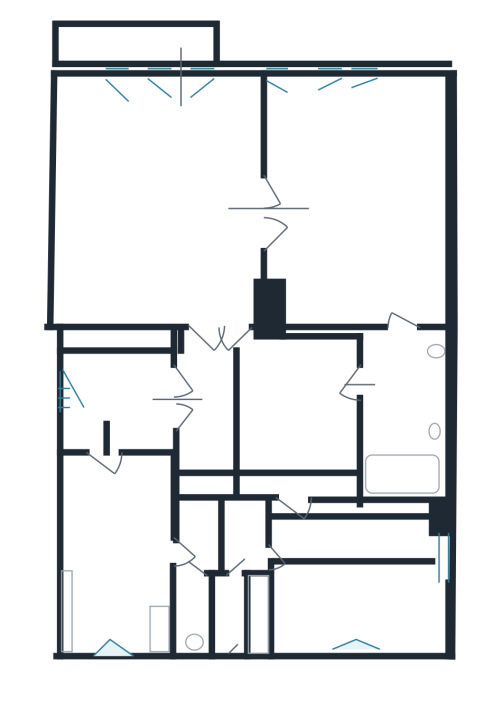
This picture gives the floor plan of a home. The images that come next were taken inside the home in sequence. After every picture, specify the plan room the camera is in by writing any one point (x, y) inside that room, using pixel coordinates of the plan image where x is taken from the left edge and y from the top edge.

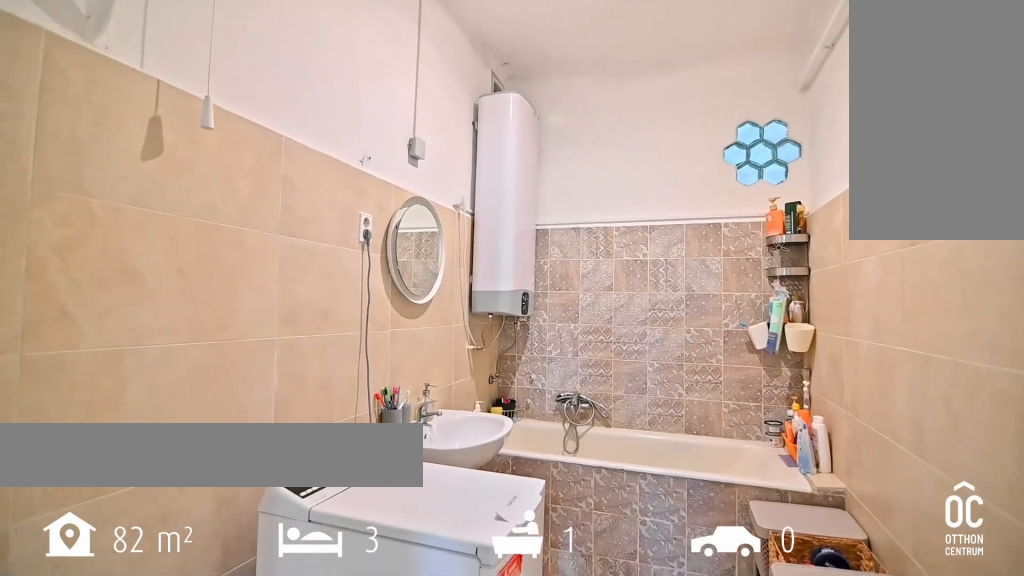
(398, 417)
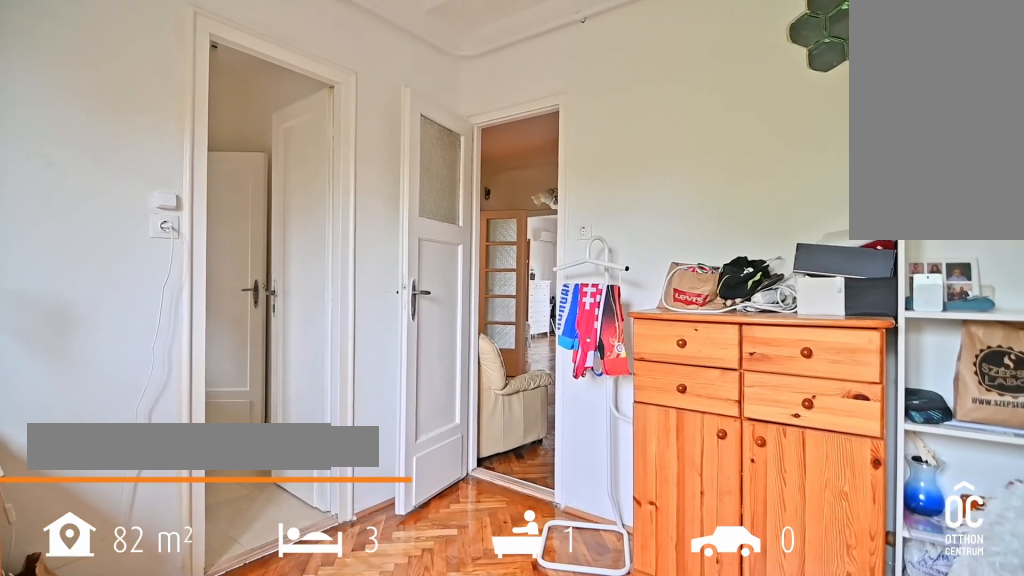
(356, 575)
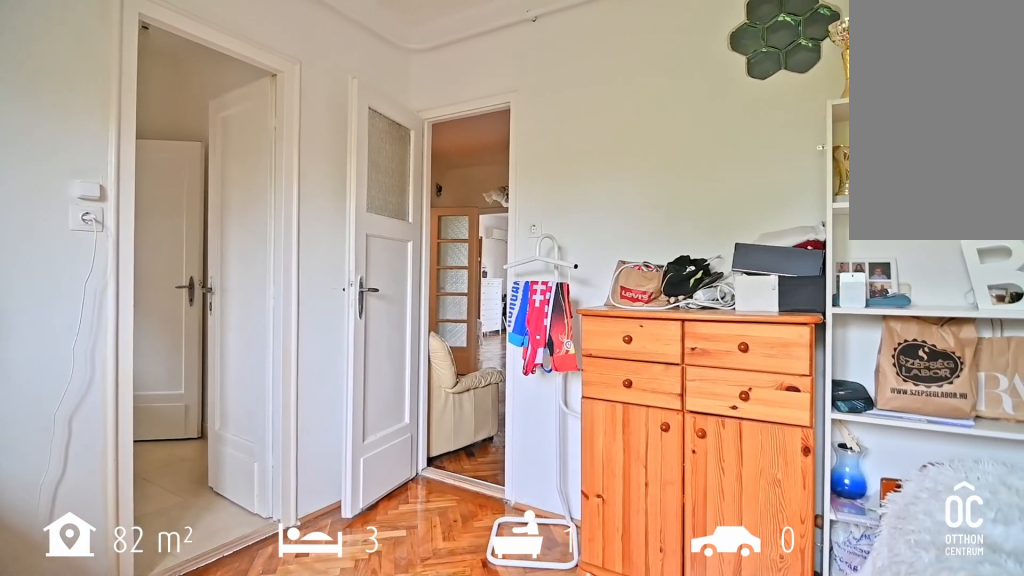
(356, 575)
